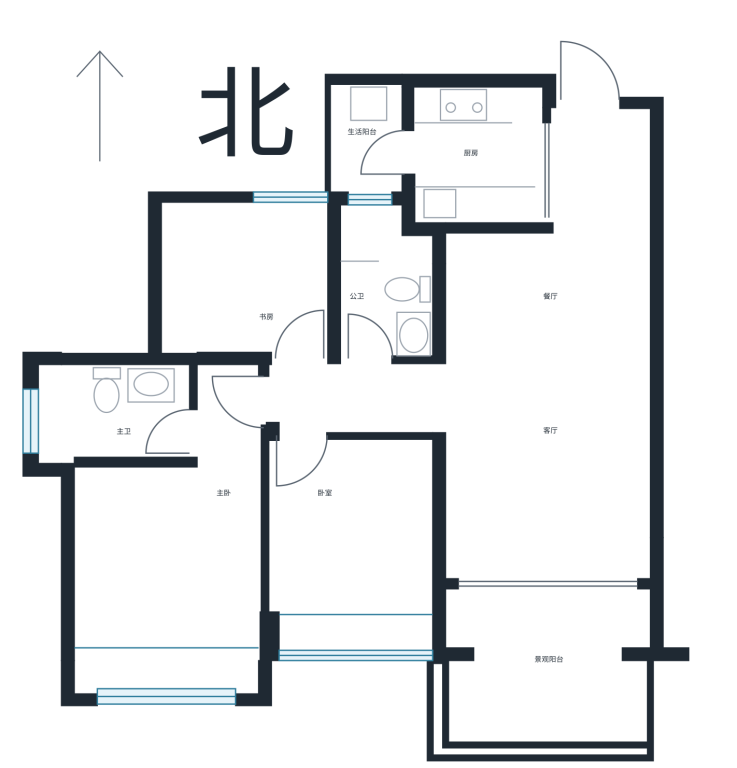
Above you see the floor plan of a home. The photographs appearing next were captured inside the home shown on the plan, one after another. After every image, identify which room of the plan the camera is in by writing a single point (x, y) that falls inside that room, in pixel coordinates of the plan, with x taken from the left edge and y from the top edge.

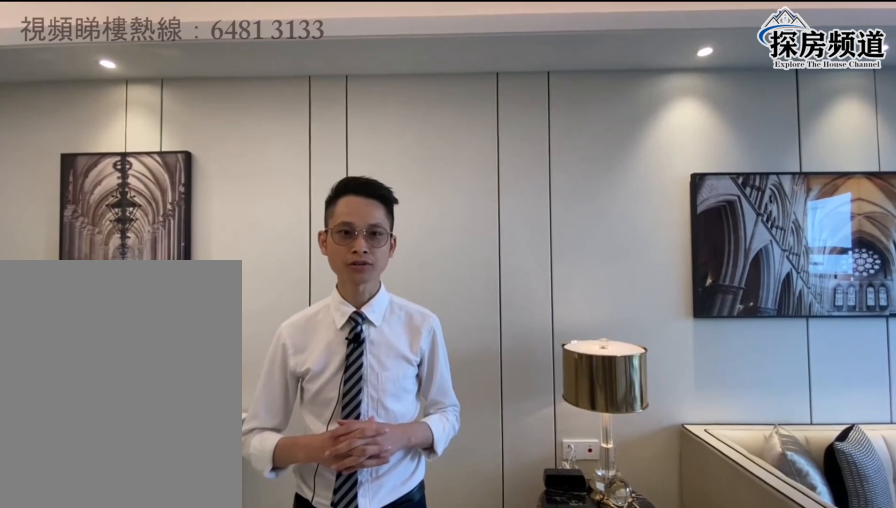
(568, 352)
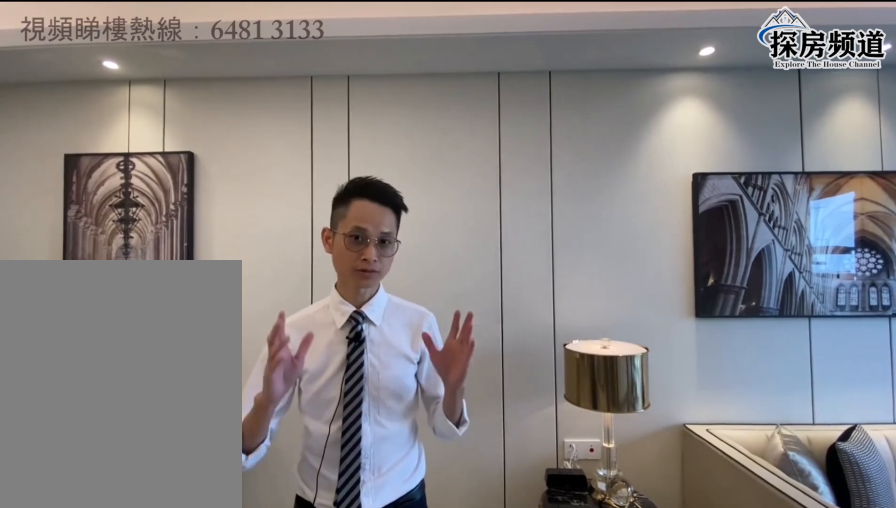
(567, 370)
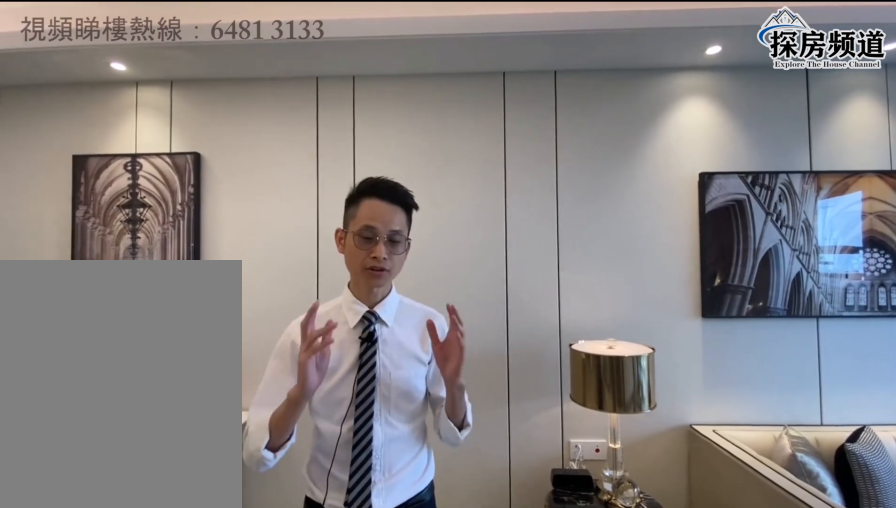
(566, 354)
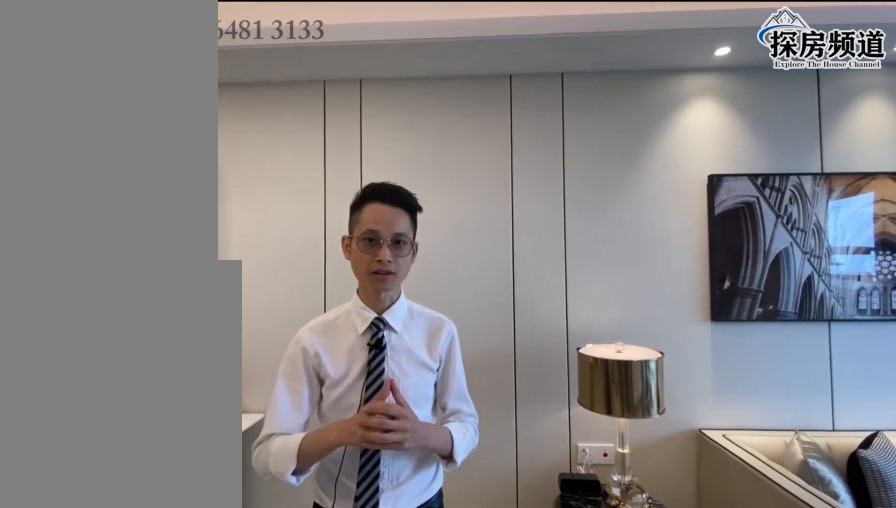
(567, 370)
